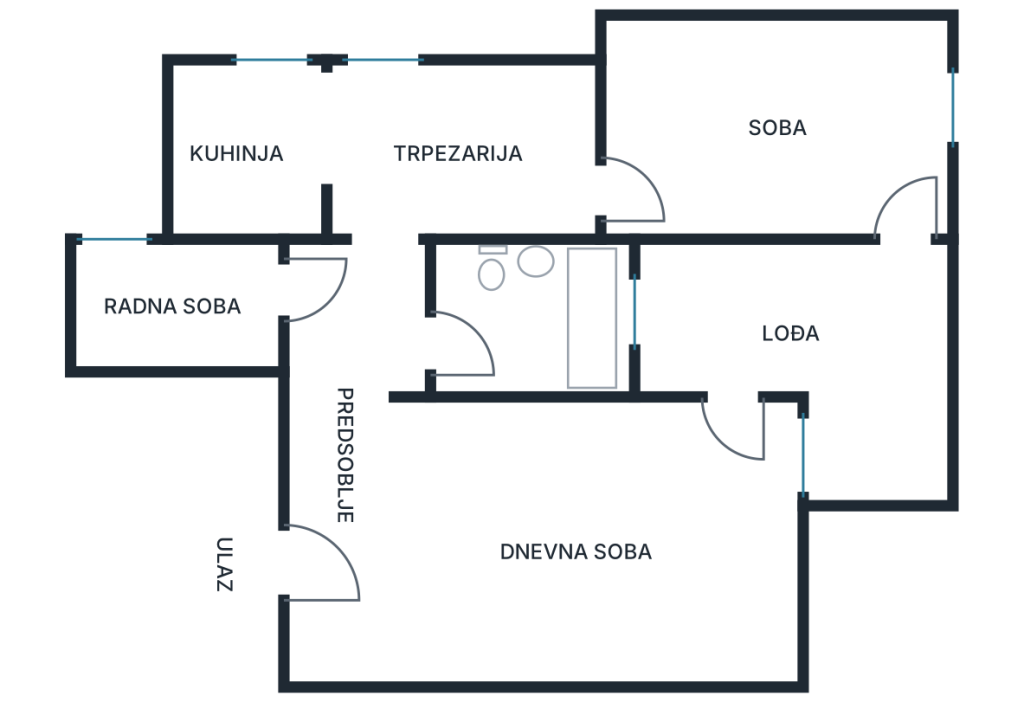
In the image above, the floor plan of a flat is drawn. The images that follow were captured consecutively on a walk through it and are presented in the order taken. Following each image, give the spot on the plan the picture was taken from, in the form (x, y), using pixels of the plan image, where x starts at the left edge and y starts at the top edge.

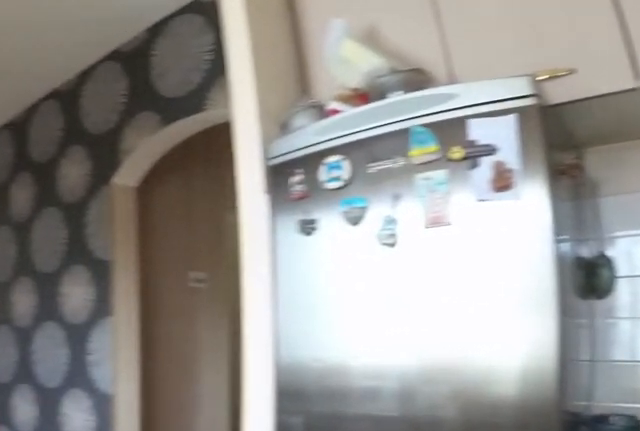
(222, 116)
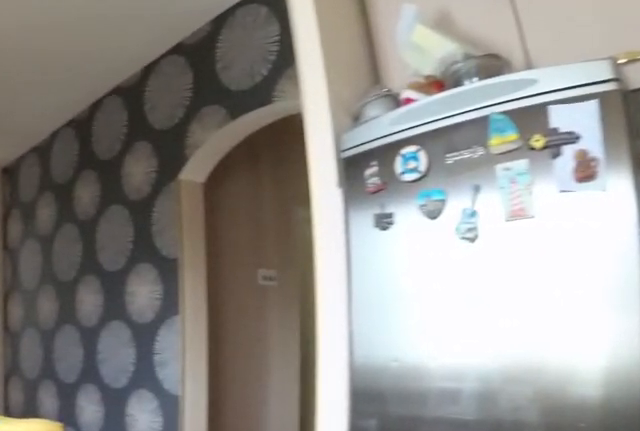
(221, 121)
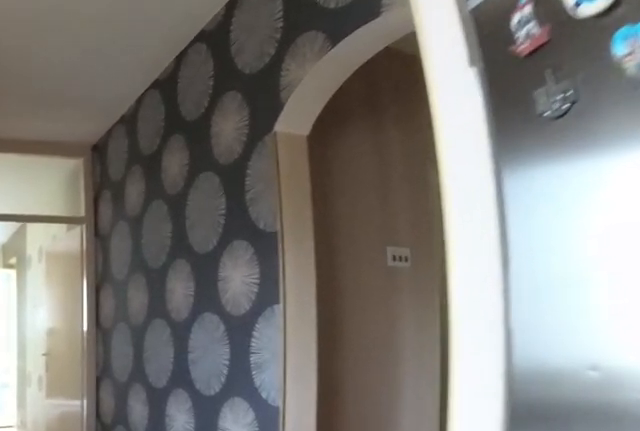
(291, 134)
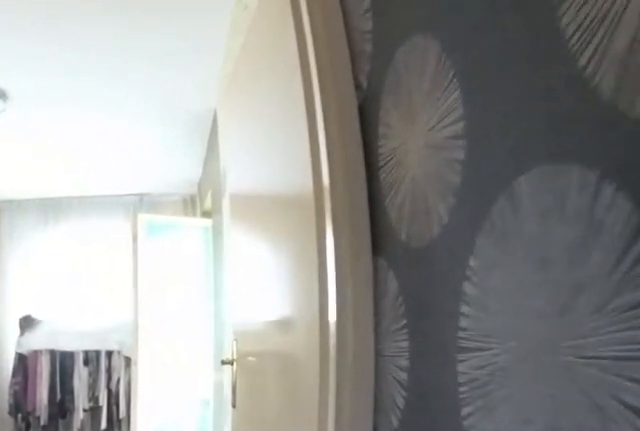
(508, 163)
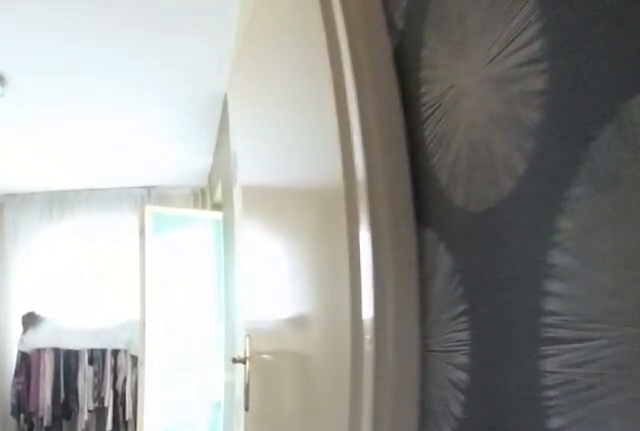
(521, 166)
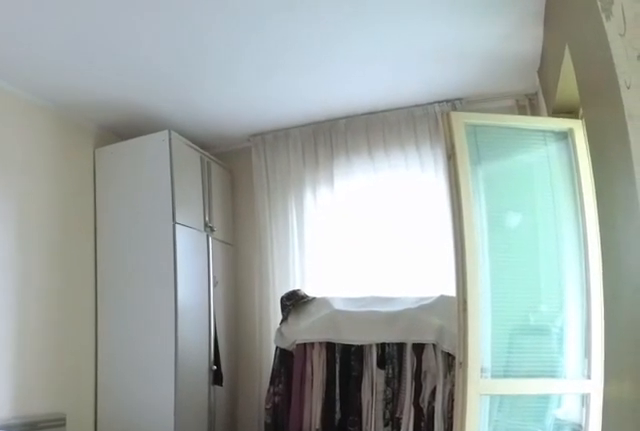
(617, 187)
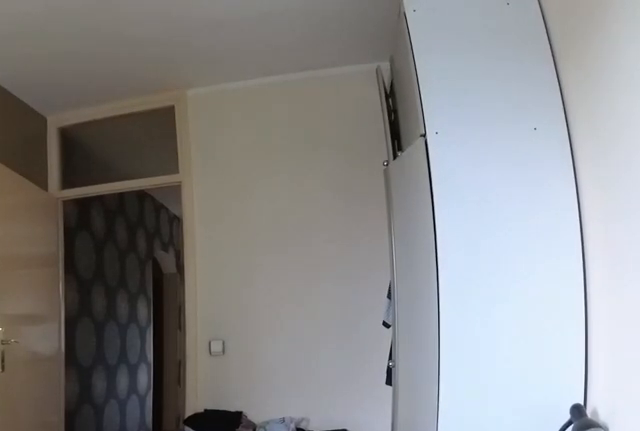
(917, 72)
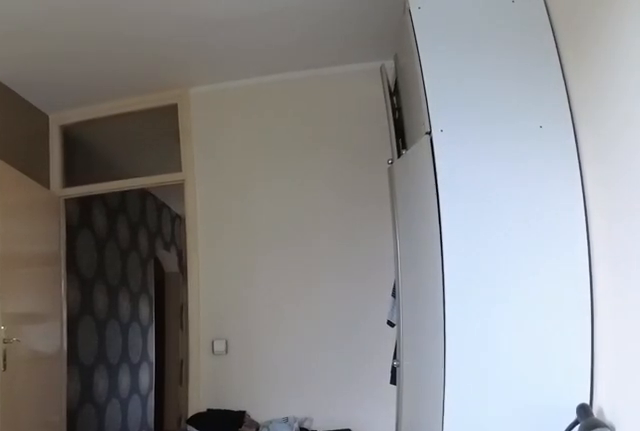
(913, 77)
